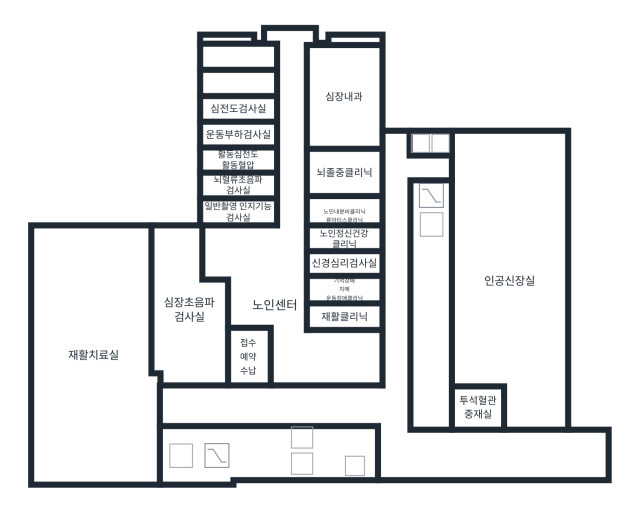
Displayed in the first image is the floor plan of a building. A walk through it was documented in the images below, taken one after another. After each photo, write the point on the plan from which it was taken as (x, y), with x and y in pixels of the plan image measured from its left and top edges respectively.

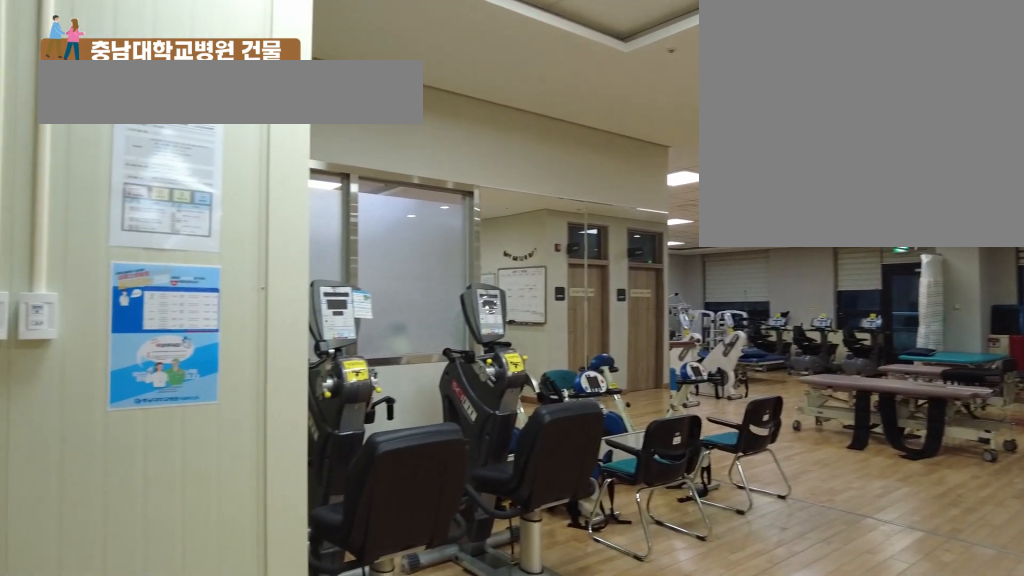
(183, 415)
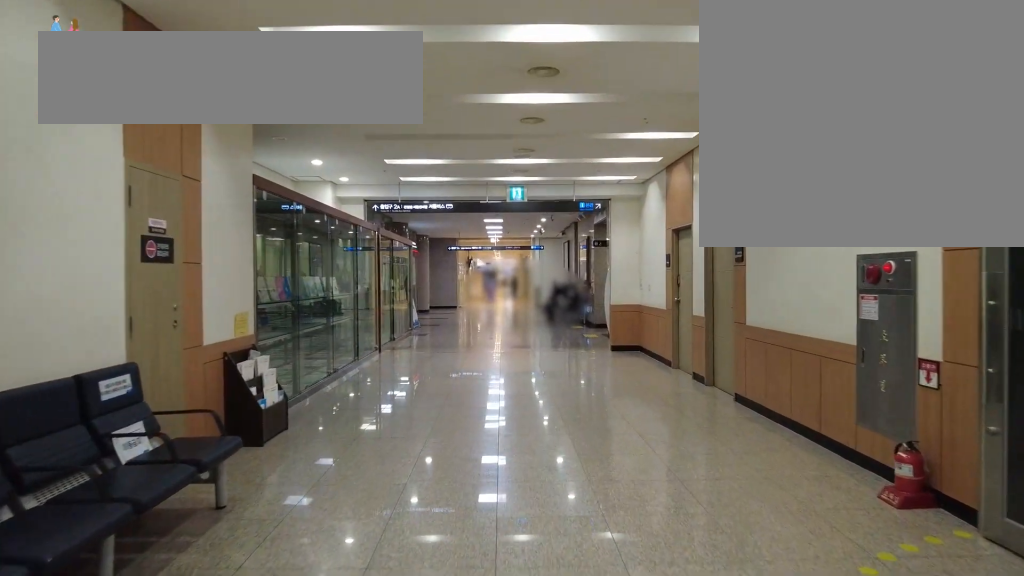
(192, 409)
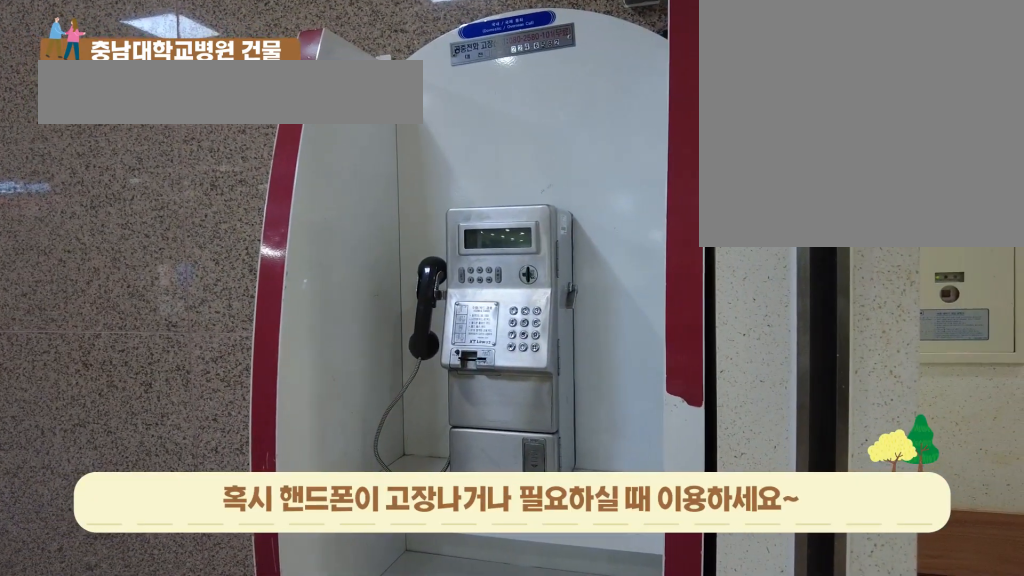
(242, 409)
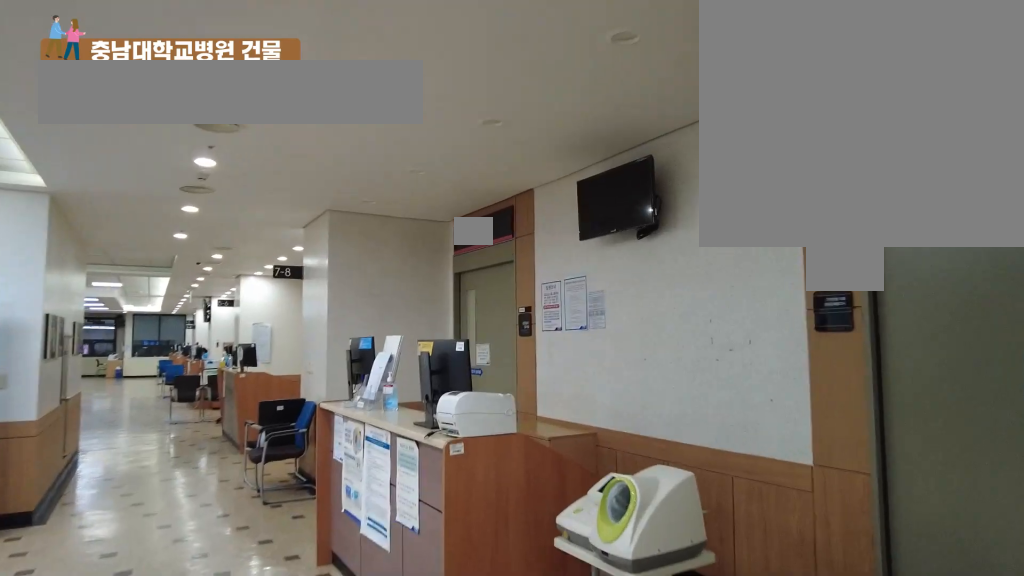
(303, 299)
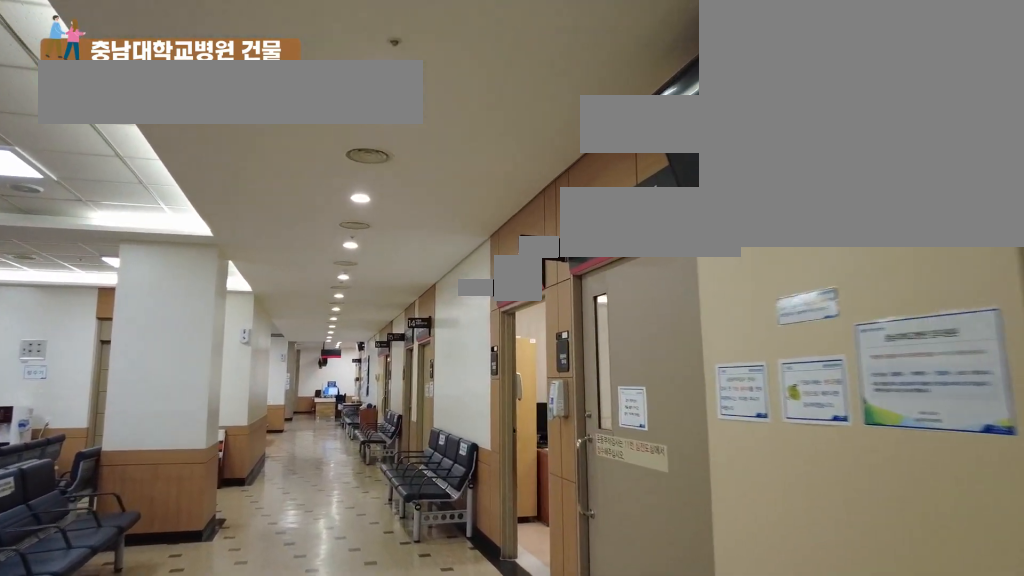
(285, 183)
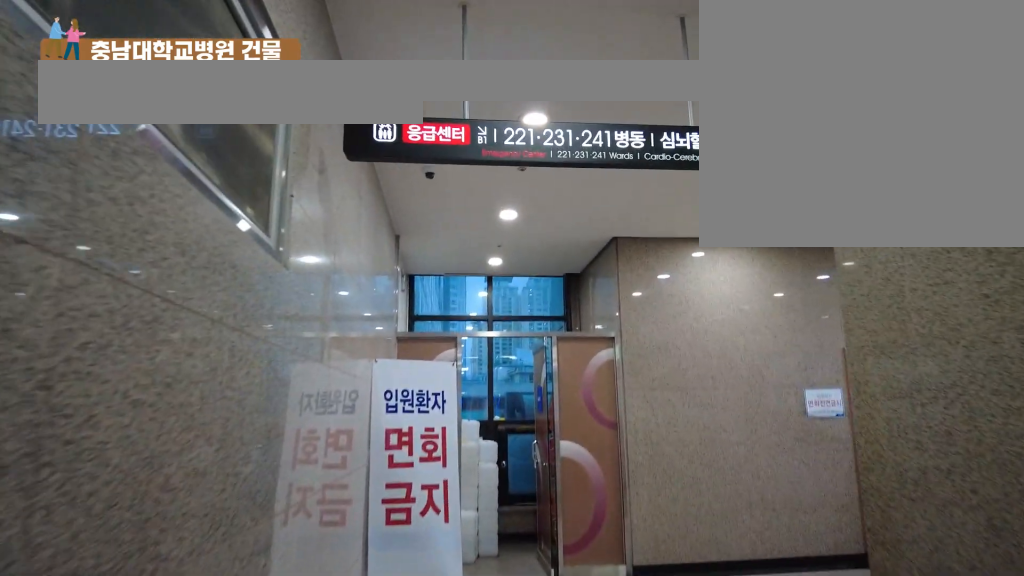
(397, 324)
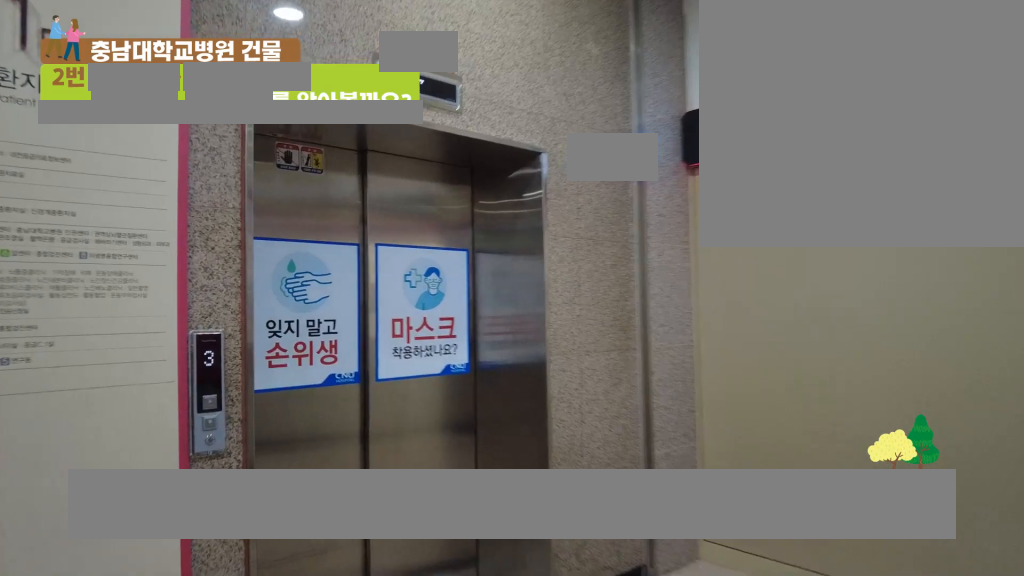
(397, 172)
